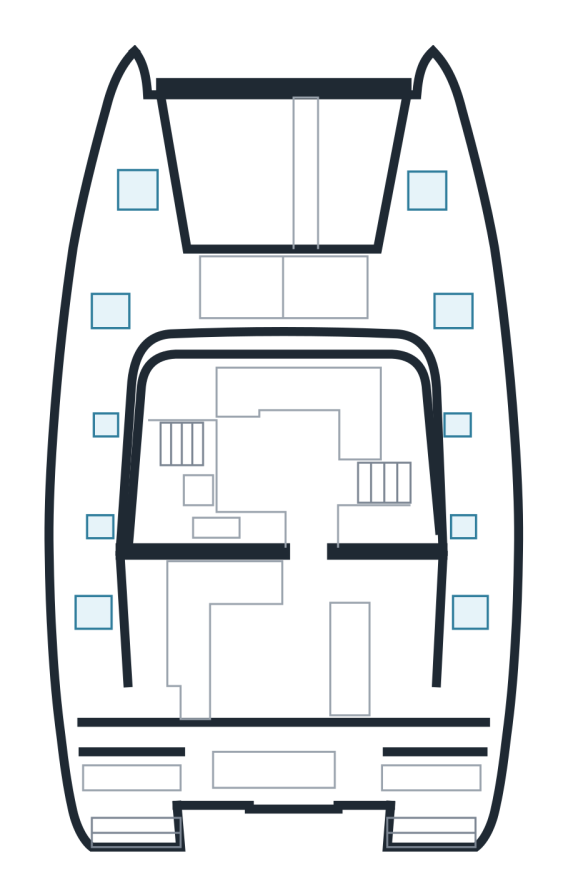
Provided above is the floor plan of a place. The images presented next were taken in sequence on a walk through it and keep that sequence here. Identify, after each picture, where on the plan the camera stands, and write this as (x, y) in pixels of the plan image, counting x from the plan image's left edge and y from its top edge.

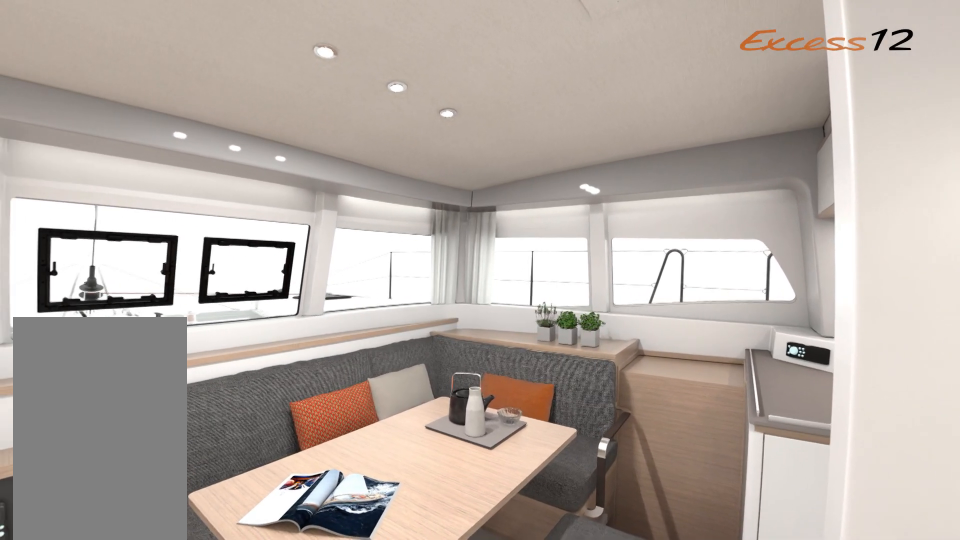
(257, 526)
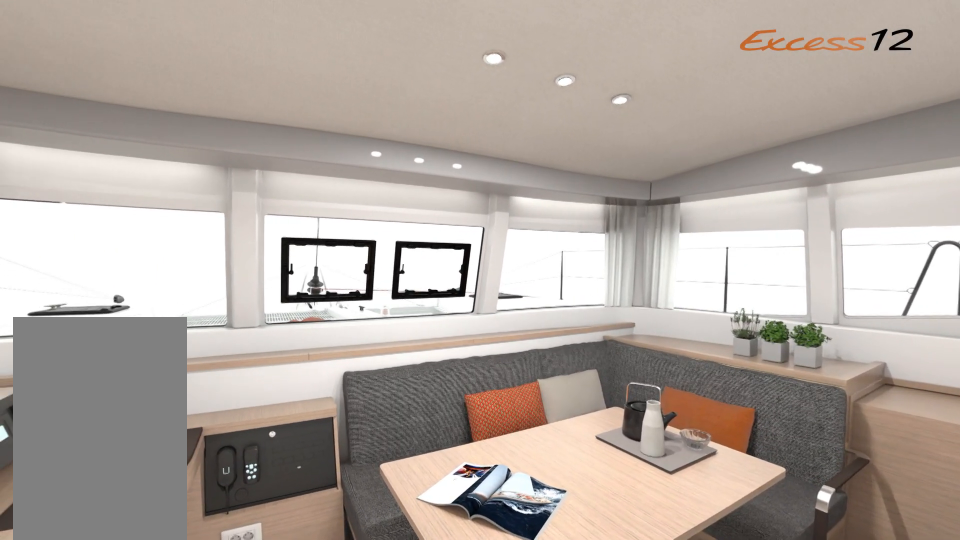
(257, 526)
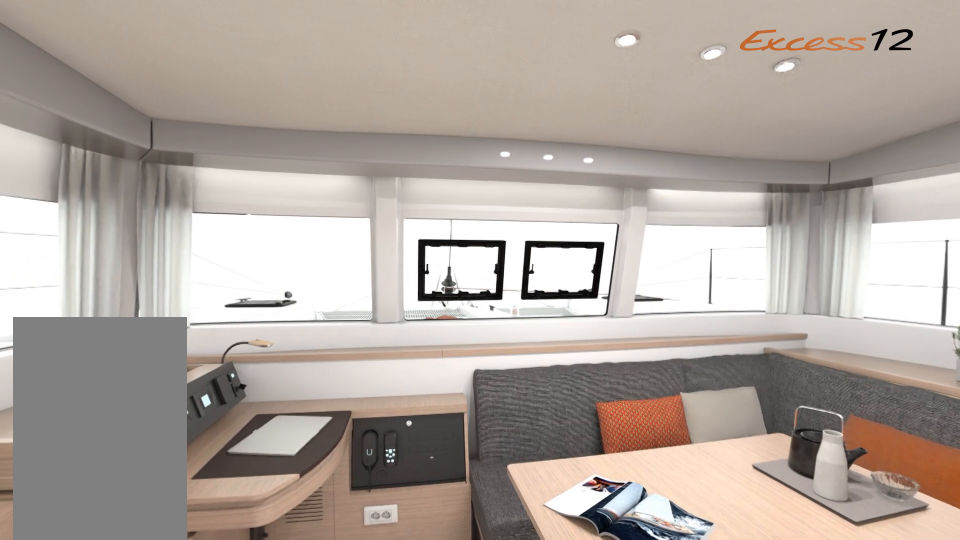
(257, 526)
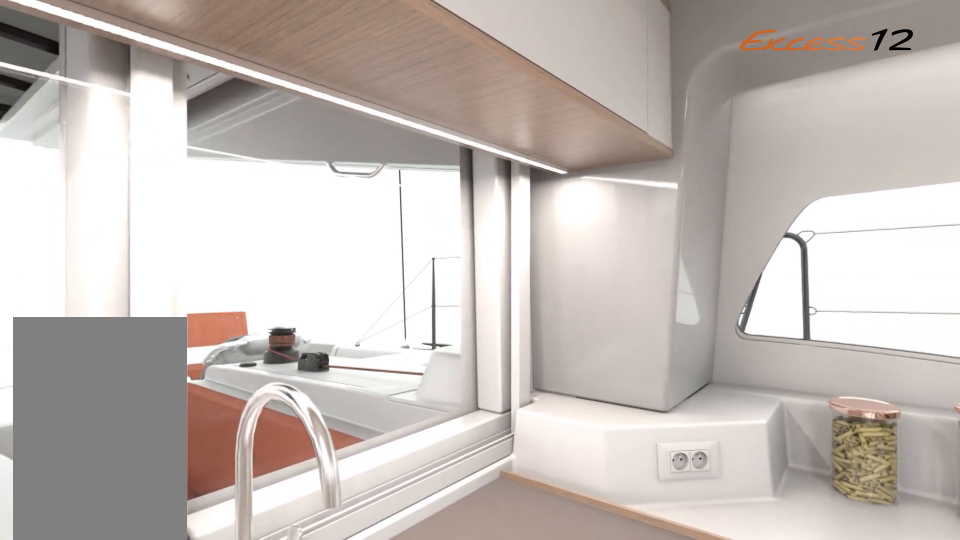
(258, 527)
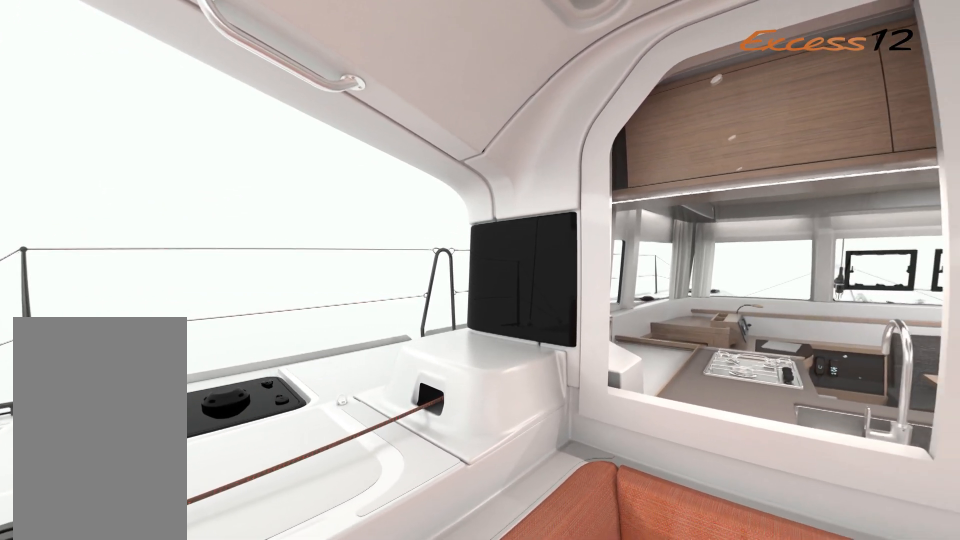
(226, 634)
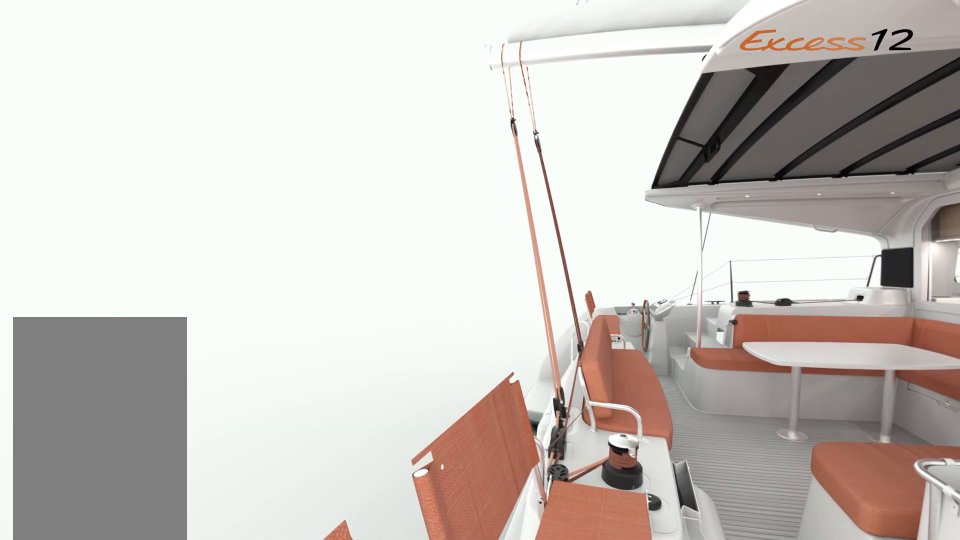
(443, 778)
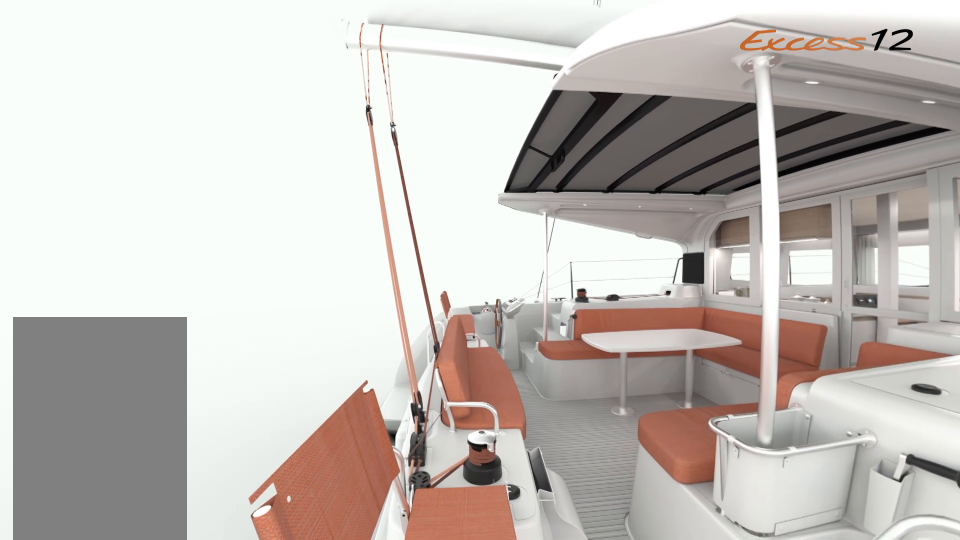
(443, 777)
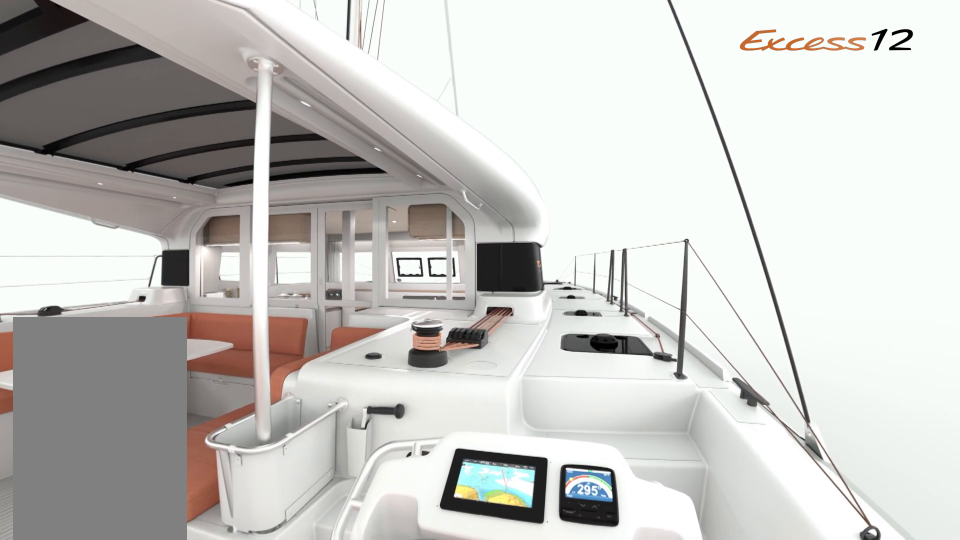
(444, 777)
